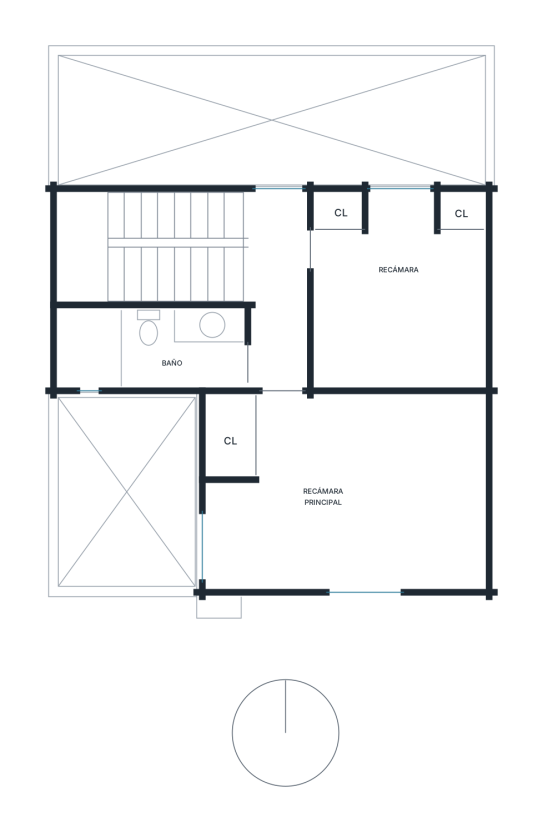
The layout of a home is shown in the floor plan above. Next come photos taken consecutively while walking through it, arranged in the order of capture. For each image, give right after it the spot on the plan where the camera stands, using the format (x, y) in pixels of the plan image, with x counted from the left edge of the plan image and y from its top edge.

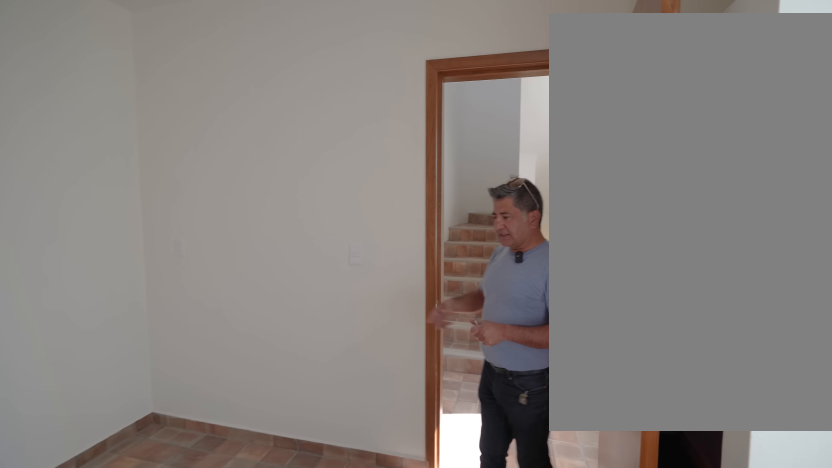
(402, 311)
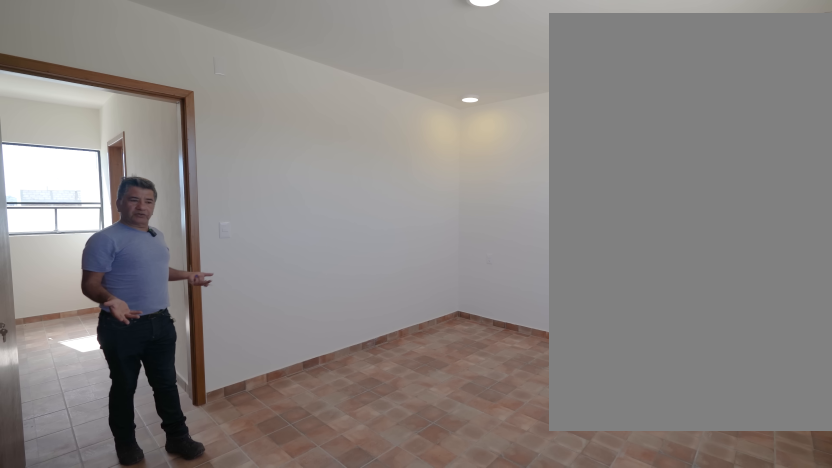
(284, 484)
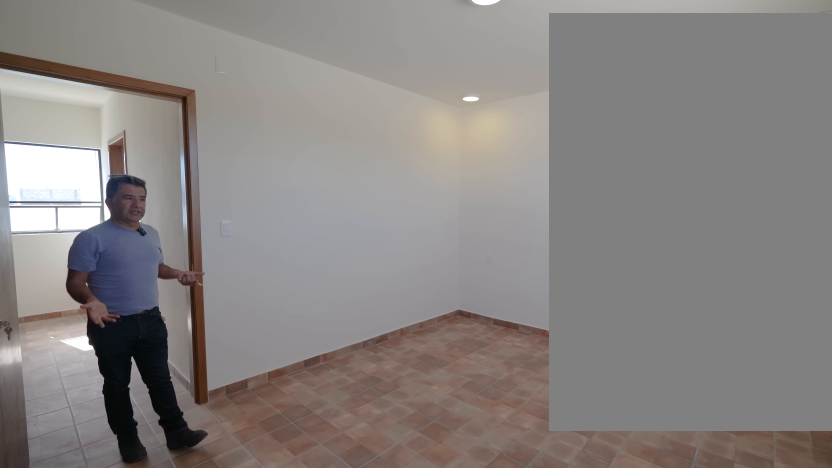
(284, 484)
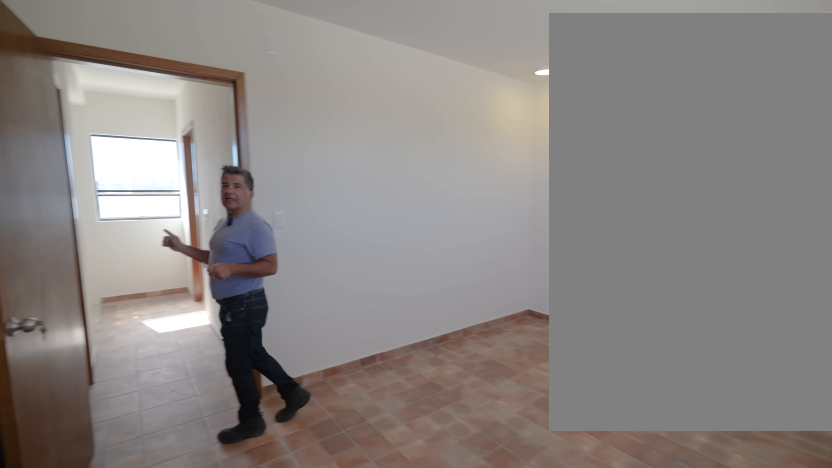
(284, 484)
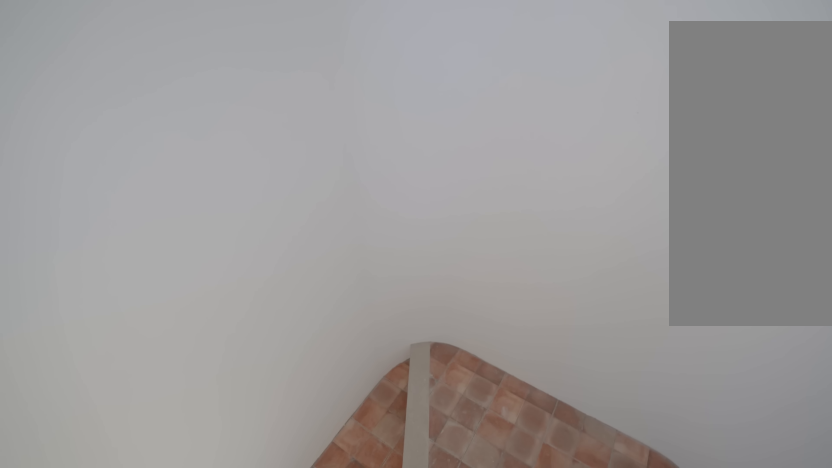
(79, 220)
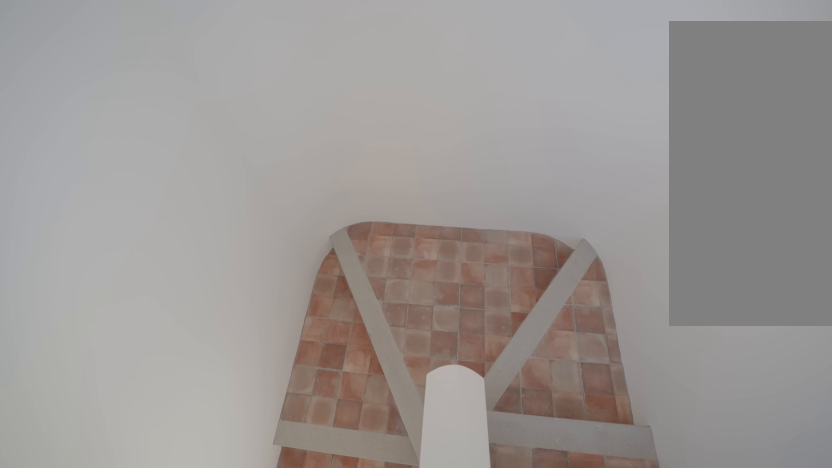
(103, 225)
